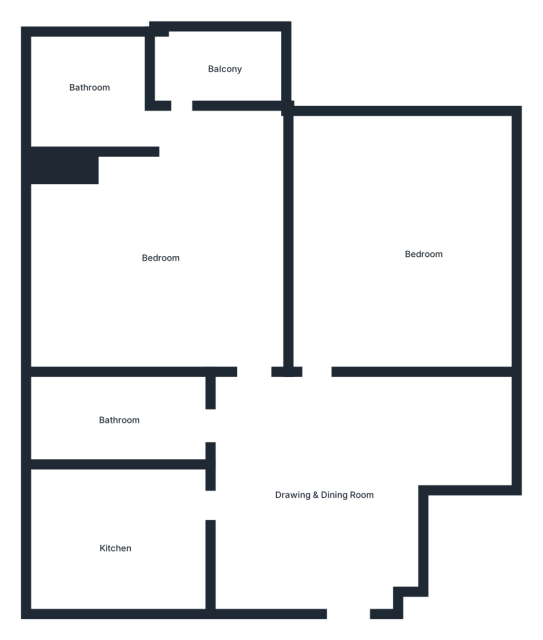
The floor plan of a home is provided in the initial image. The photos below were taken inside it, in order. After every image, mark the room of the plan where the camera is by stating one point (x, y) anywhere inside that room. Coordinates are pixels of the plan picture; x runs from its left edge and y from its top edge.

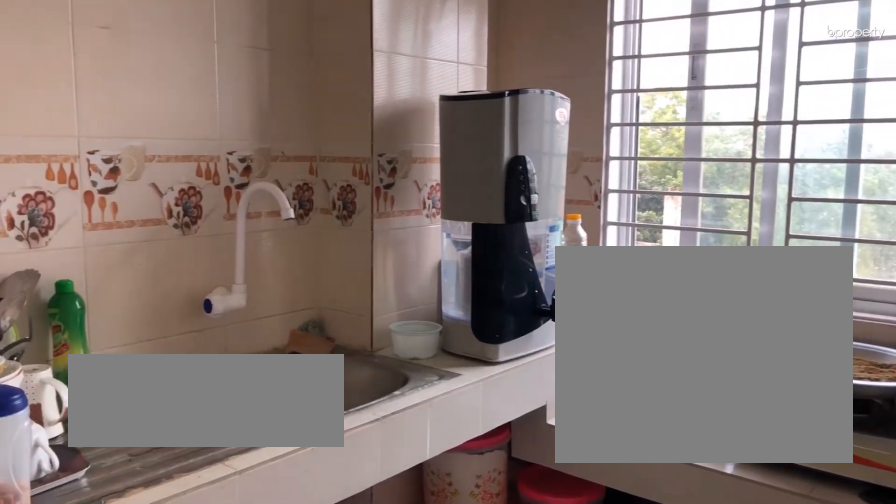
(109, 531)
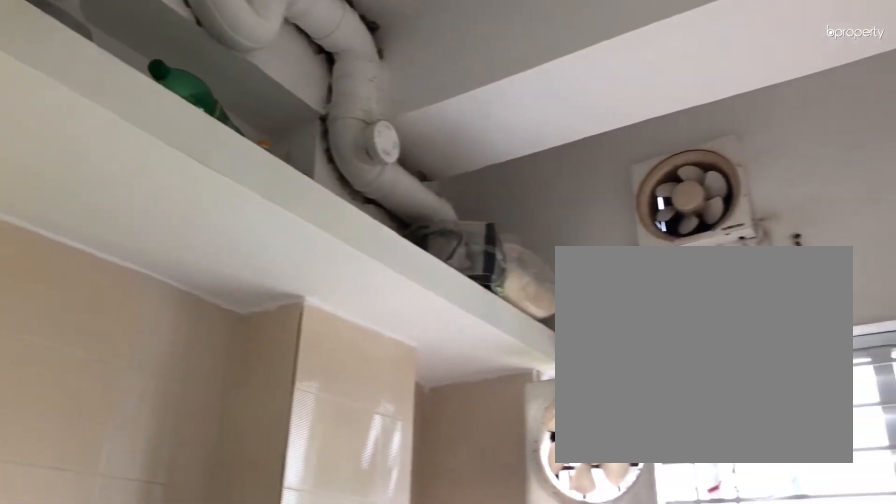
(109, 531)
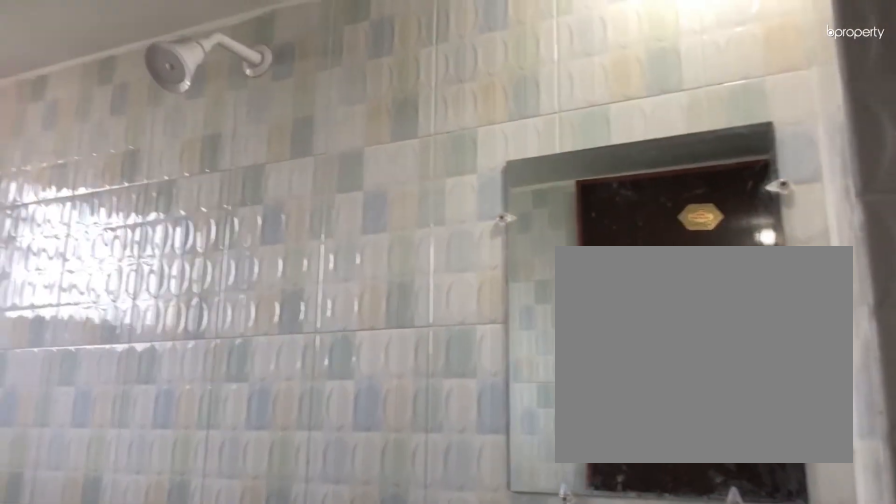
(128, 417)
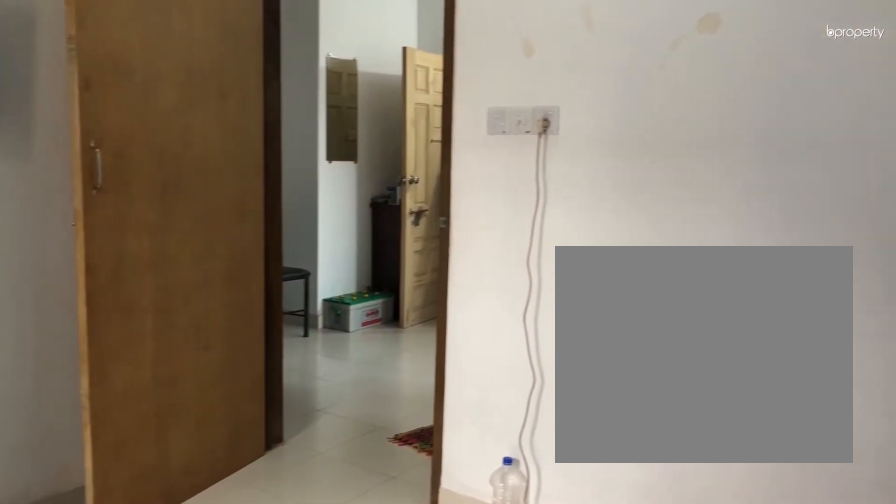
(157, 254)
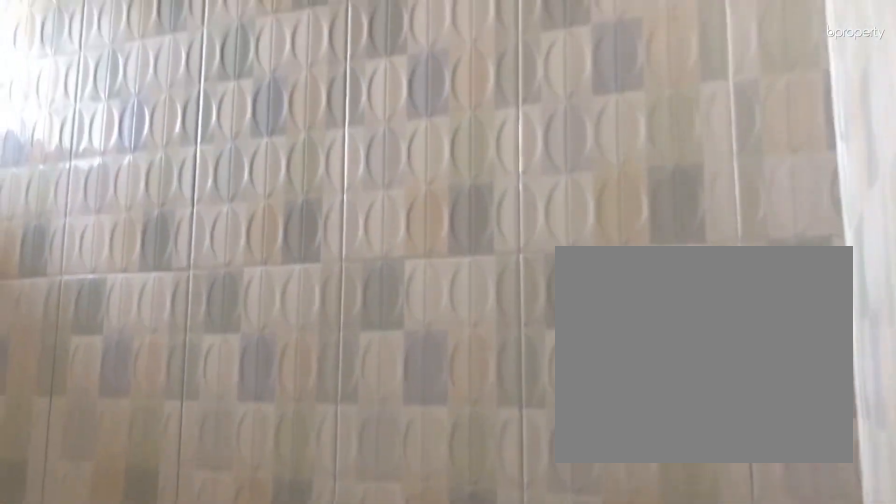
(96, 94)
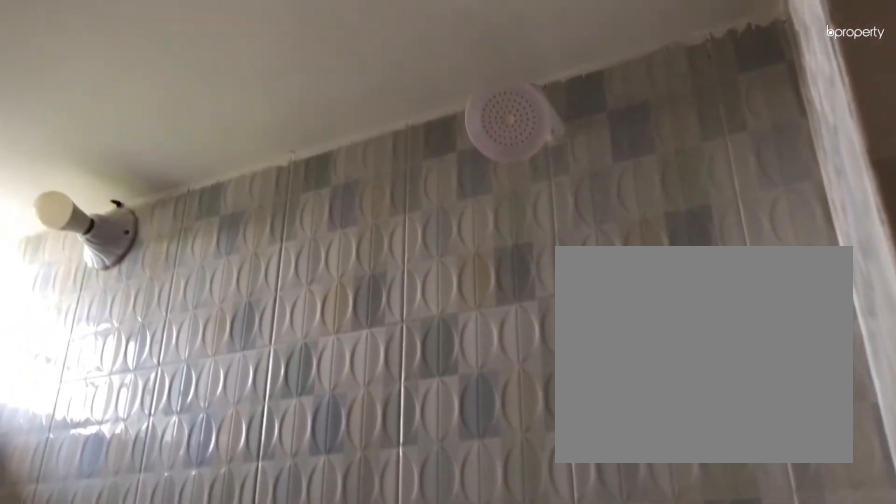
(96, 94)
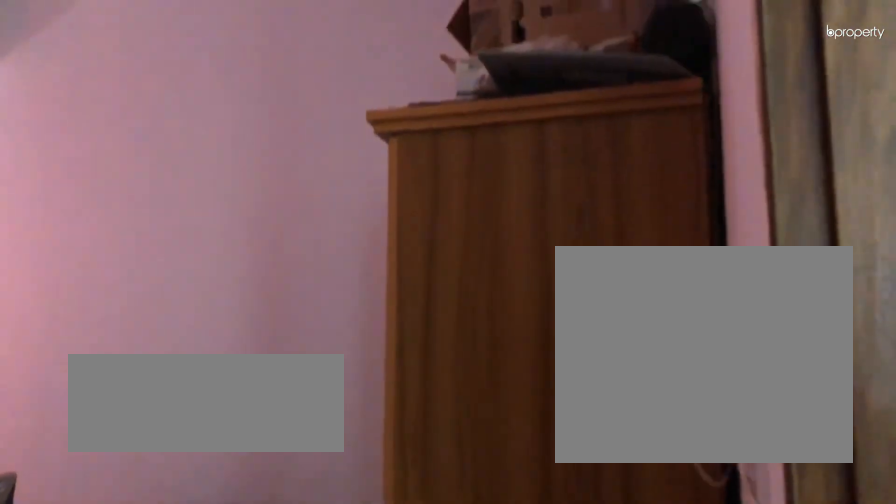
(386, 235)
